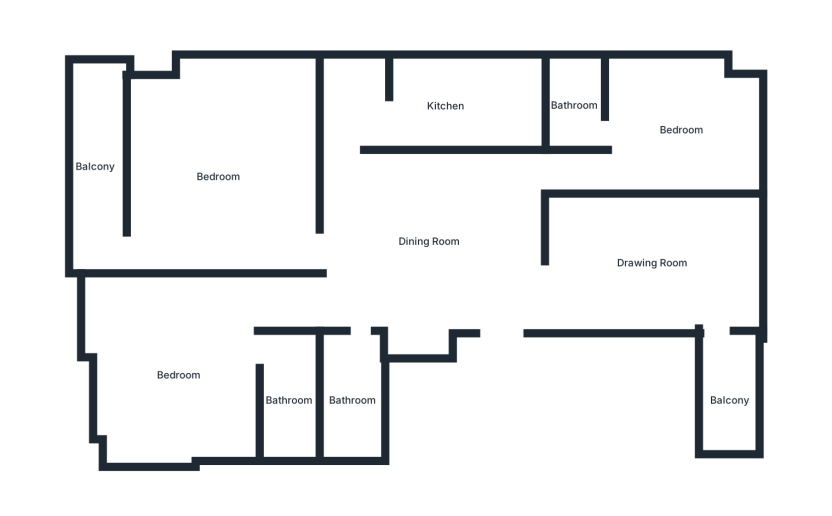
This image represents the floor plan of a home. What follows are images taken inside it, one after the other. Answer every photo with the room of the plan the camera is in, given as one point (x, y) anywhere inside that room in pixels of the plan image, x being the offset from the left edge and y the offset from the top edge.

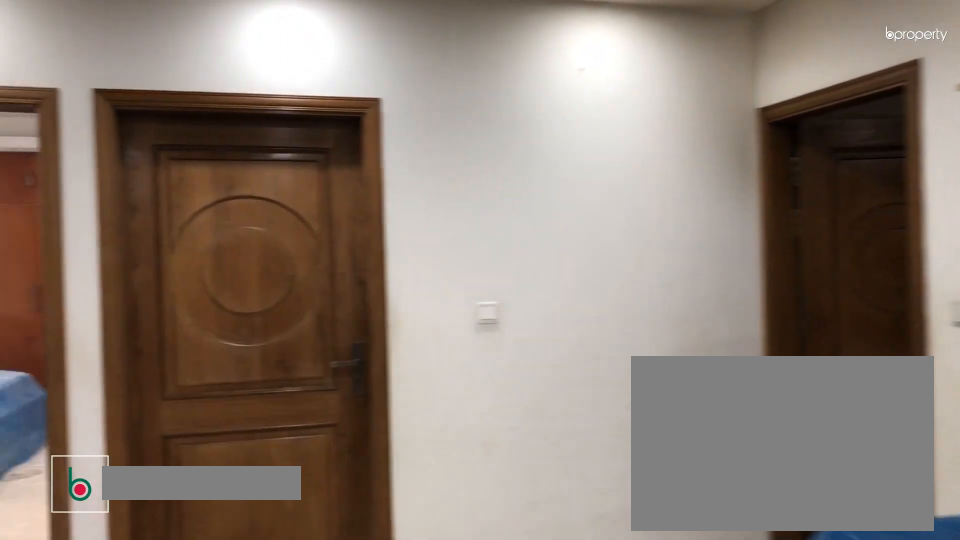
(431, 242)
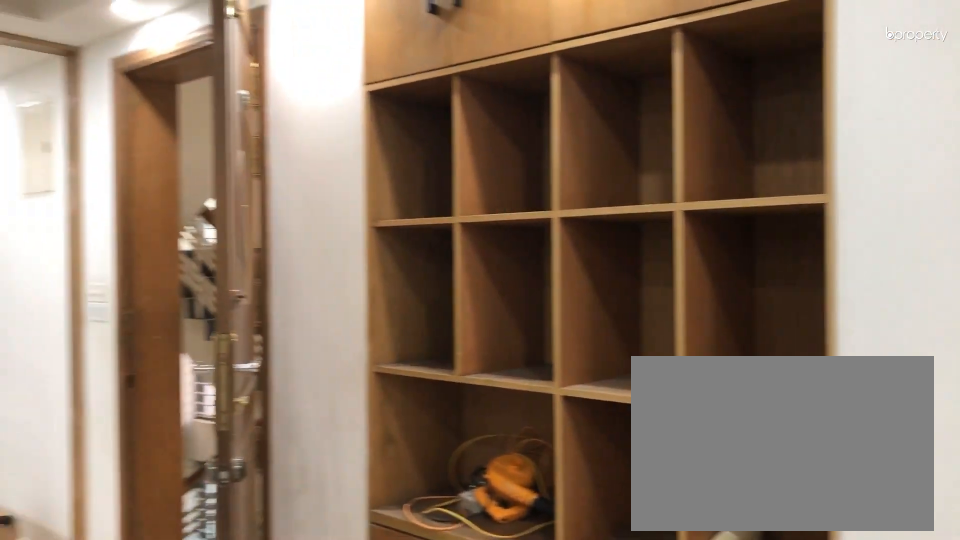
(431, 242)
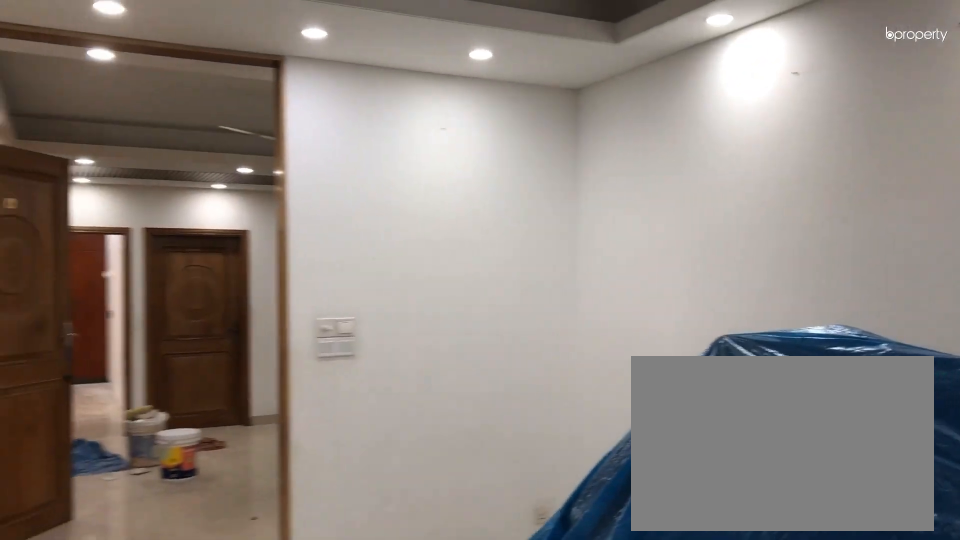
(649, 262)
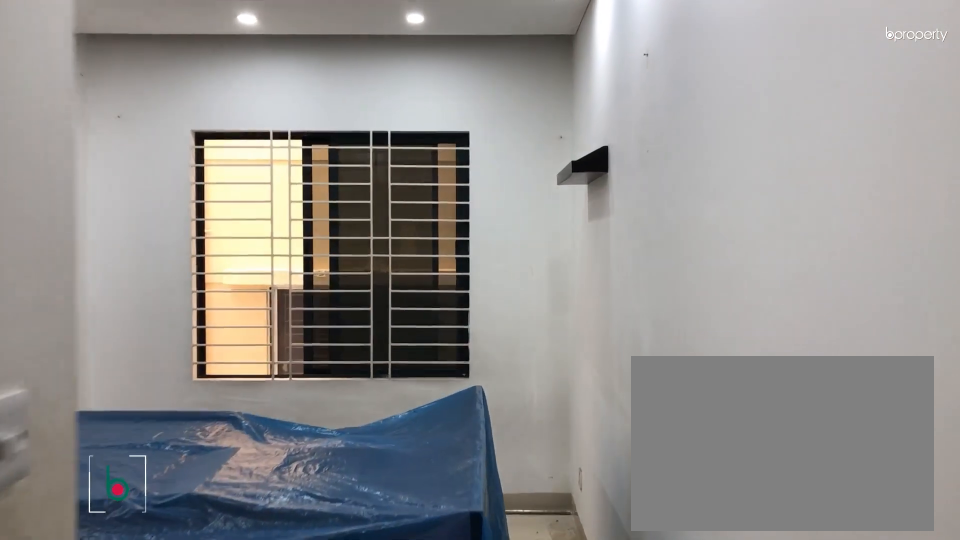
(684, 130)
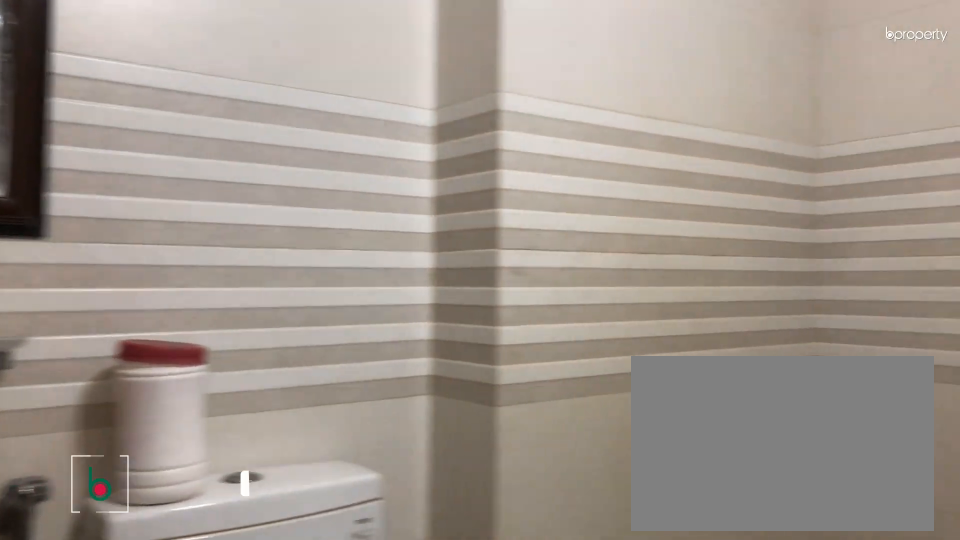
(574, 104)
